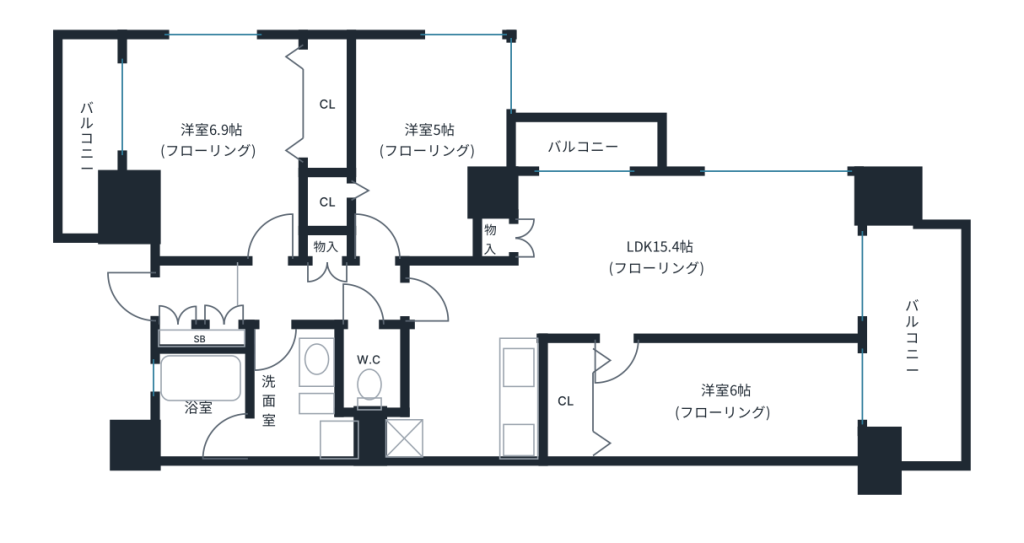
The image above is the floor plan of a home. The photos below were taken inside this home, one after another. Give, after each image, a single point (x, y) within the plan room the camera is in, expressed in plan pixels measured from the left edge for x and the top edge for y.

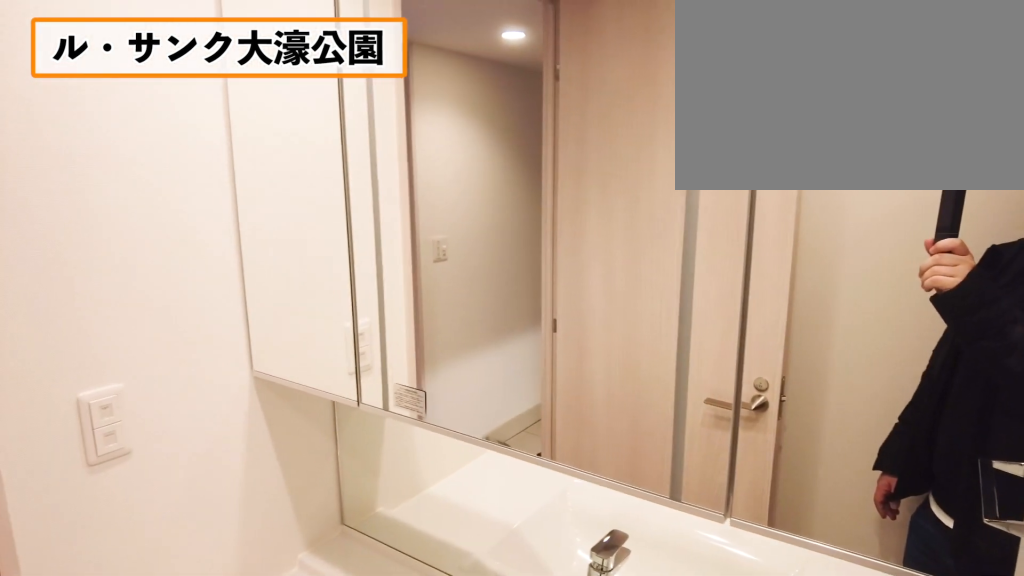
(284, 377)
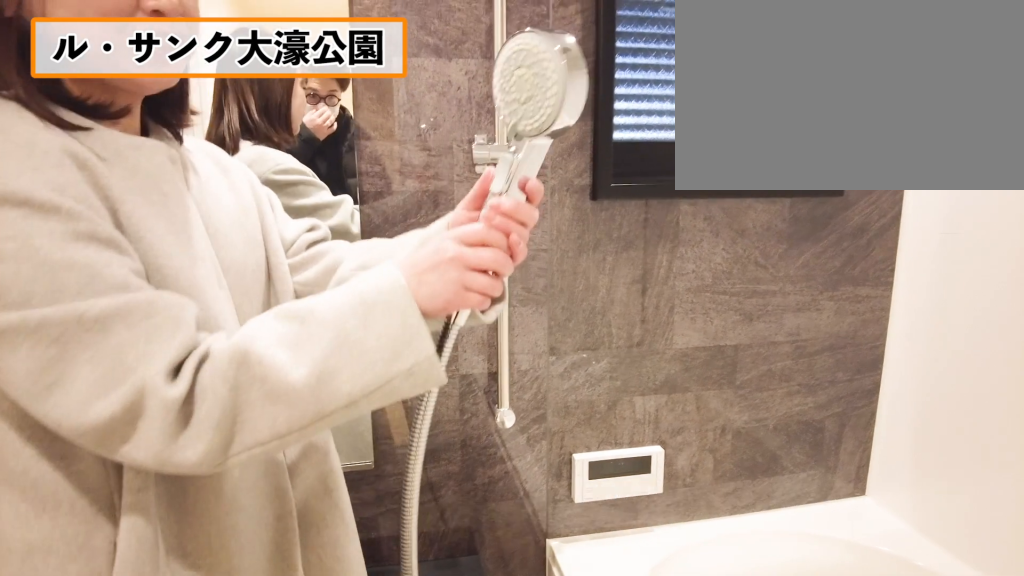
(218, 412)
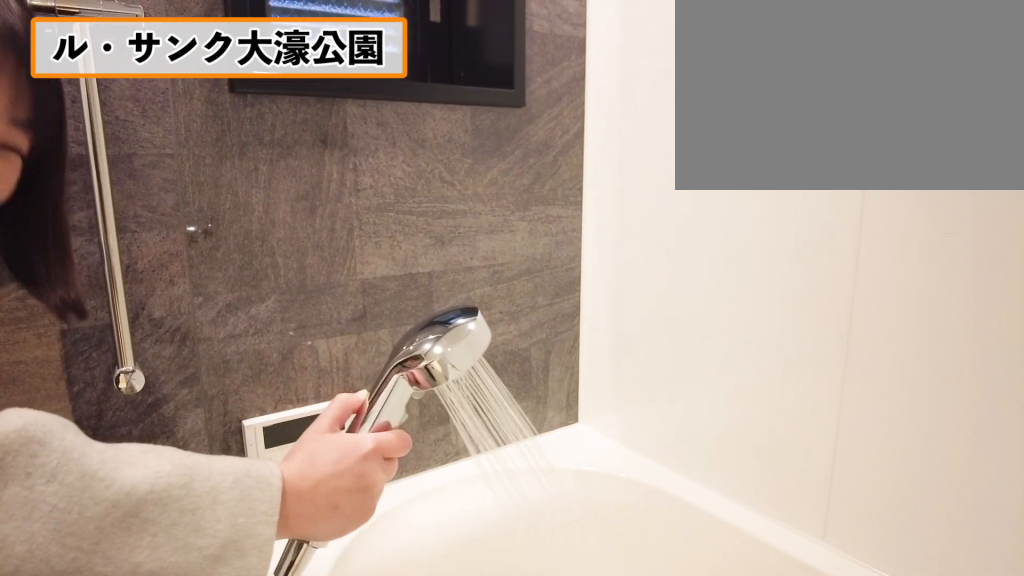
(218, 412)
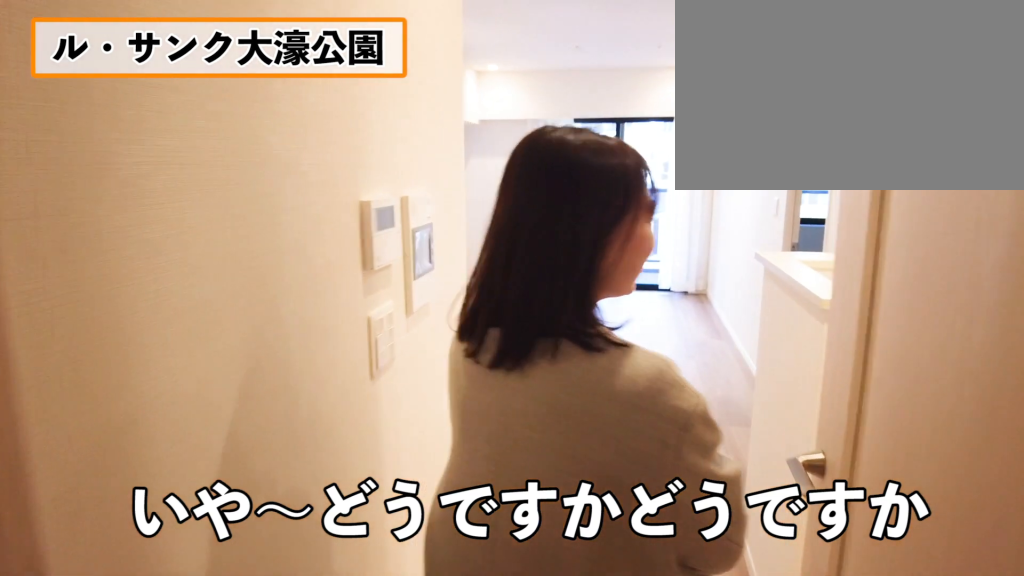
(673, 263)
